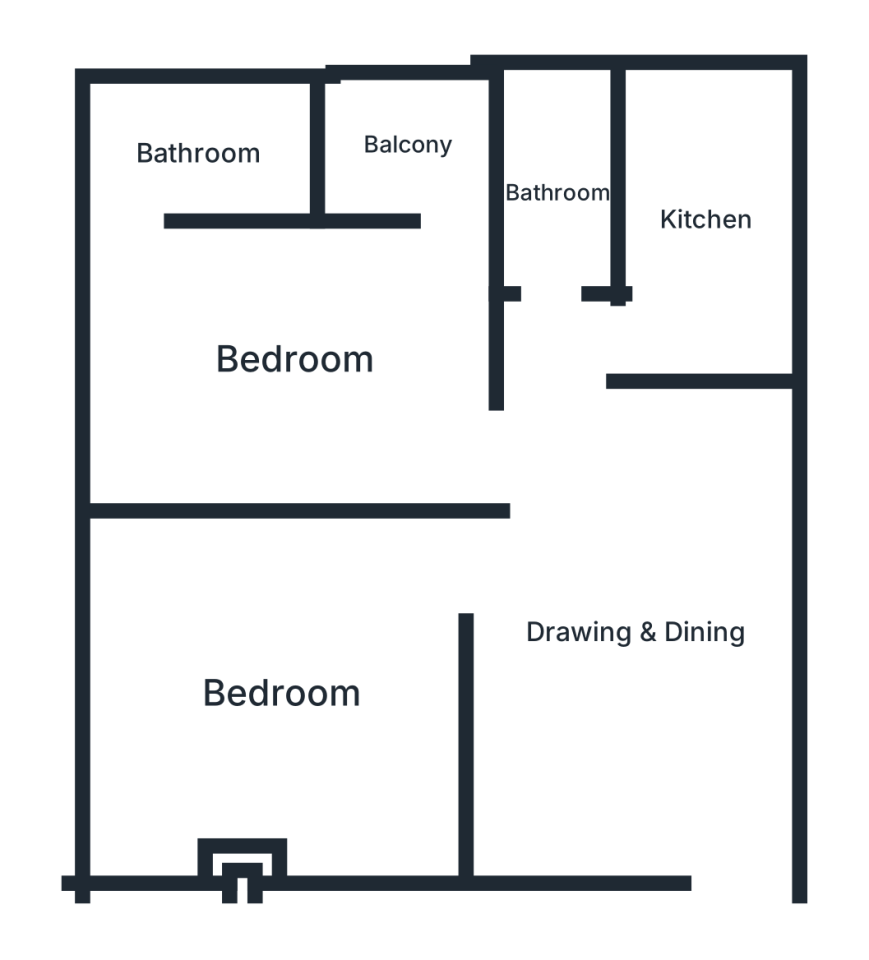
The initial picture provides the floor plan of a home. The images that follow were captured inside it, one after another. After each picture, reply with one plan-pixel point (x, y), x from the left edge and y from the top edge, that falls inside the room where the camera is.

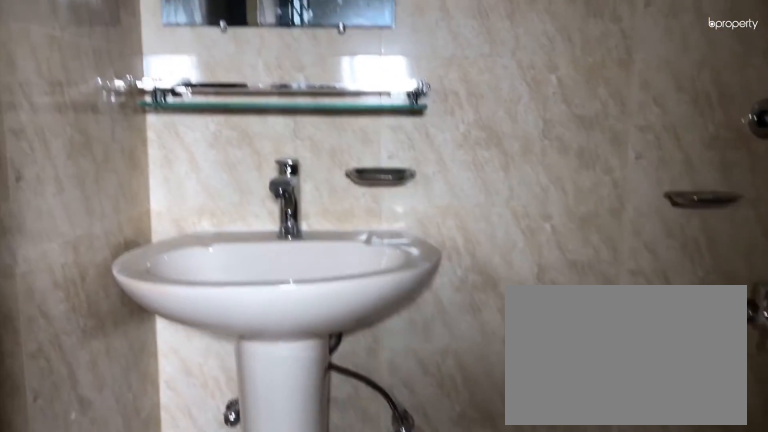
(196, 154)
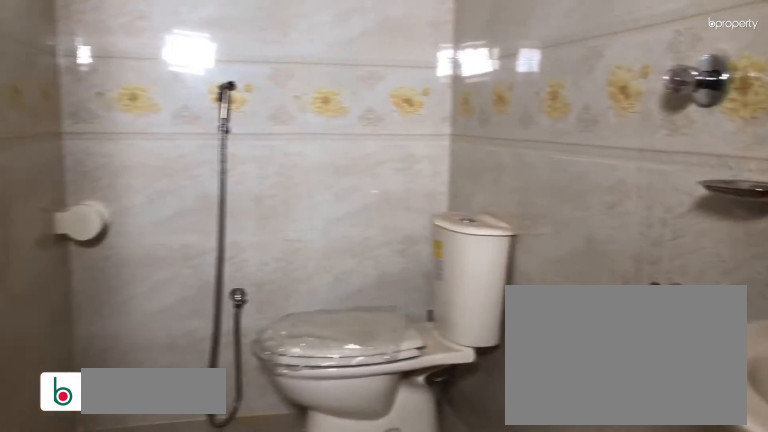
(554, 194)
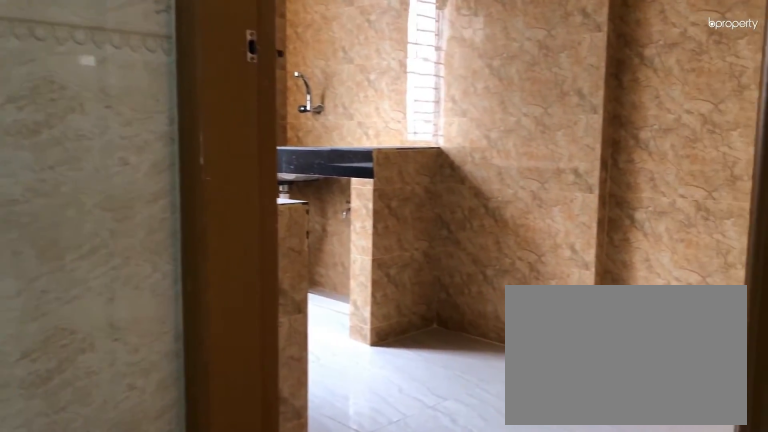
(704, 219)
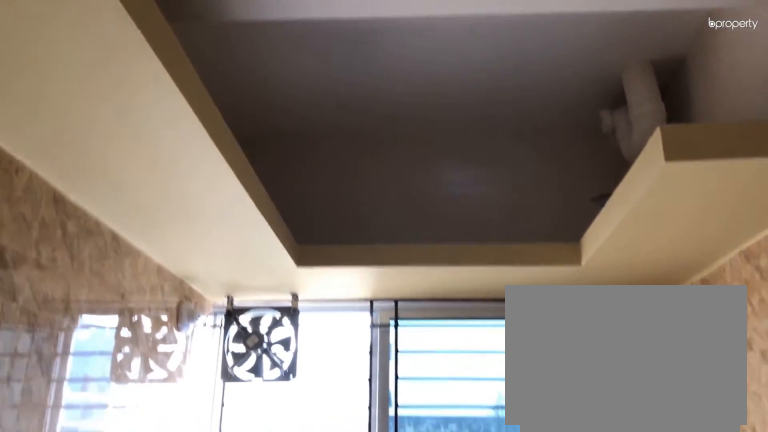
(704, 218)
